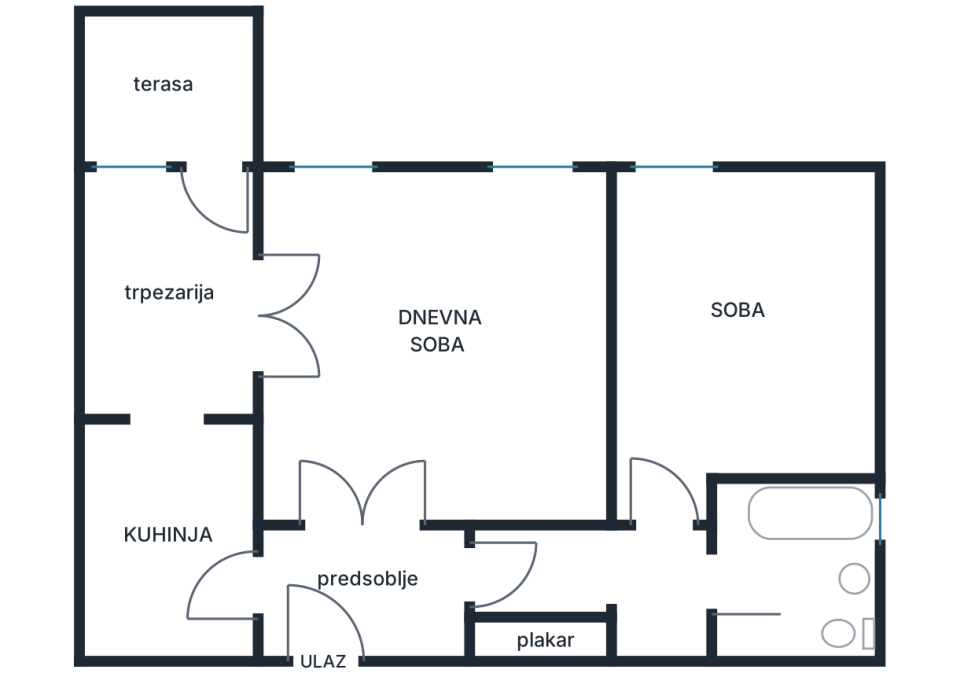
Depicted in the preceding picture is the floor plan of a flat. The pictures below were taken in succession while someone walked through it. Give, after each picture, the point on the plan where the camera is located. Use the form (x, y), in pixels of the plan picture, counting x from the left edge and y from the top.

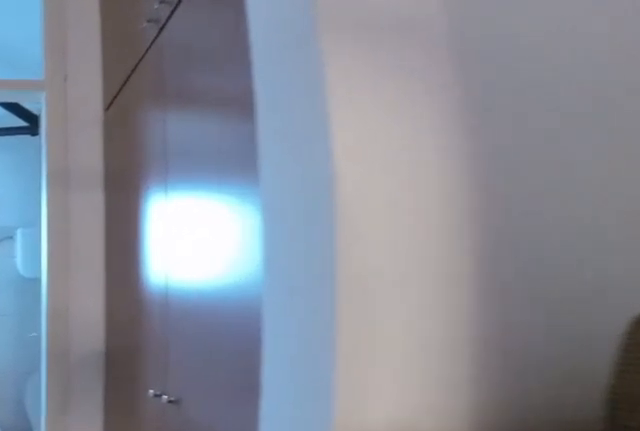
(513, 584)
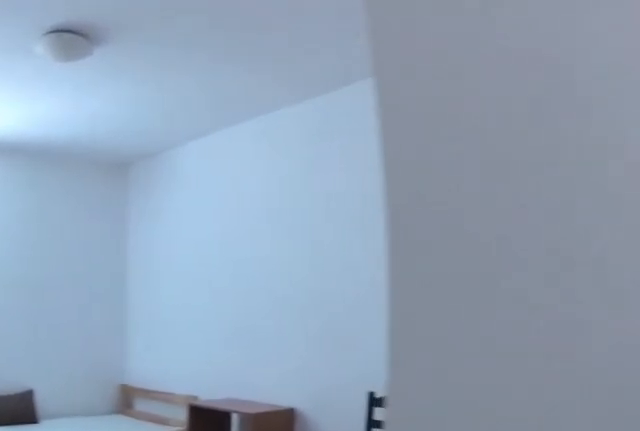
(671, 600)
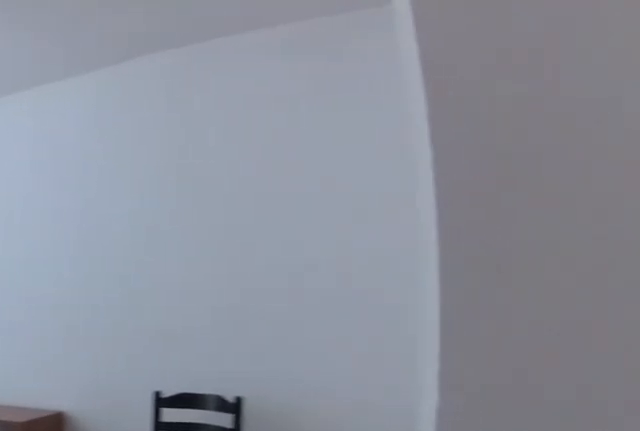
(660, 505)
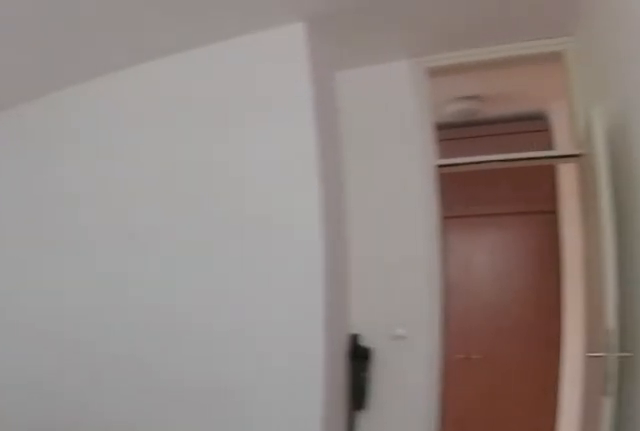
(651, 230)
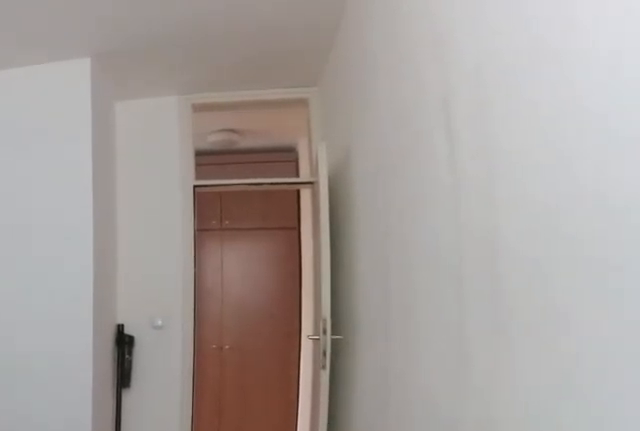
(666, 224)
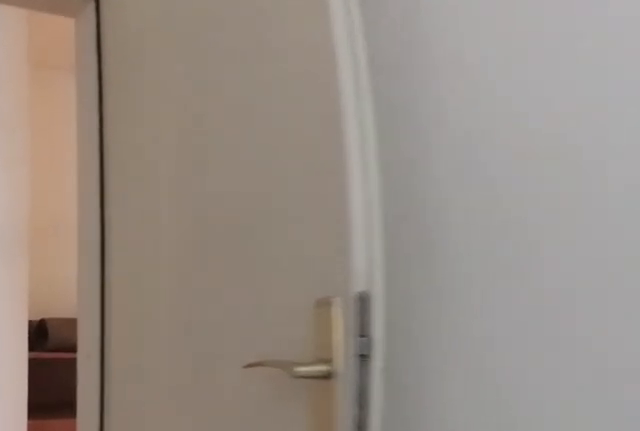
(664, 396)
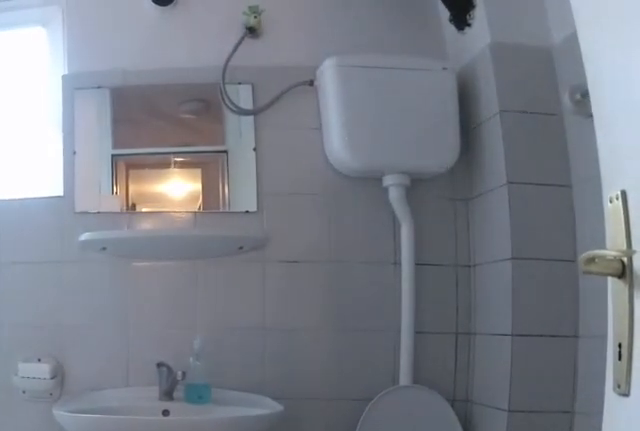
(702, 581)
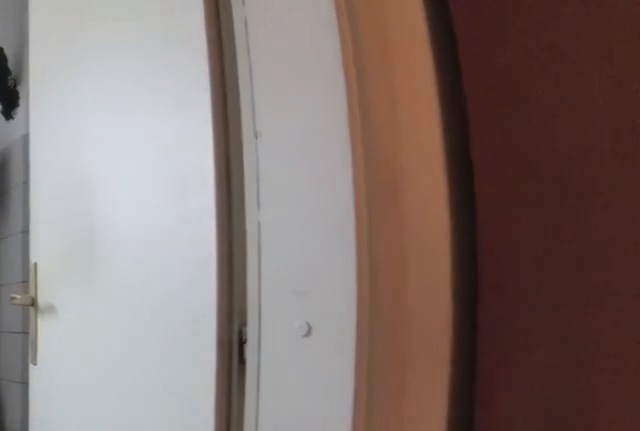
(684, 537)
